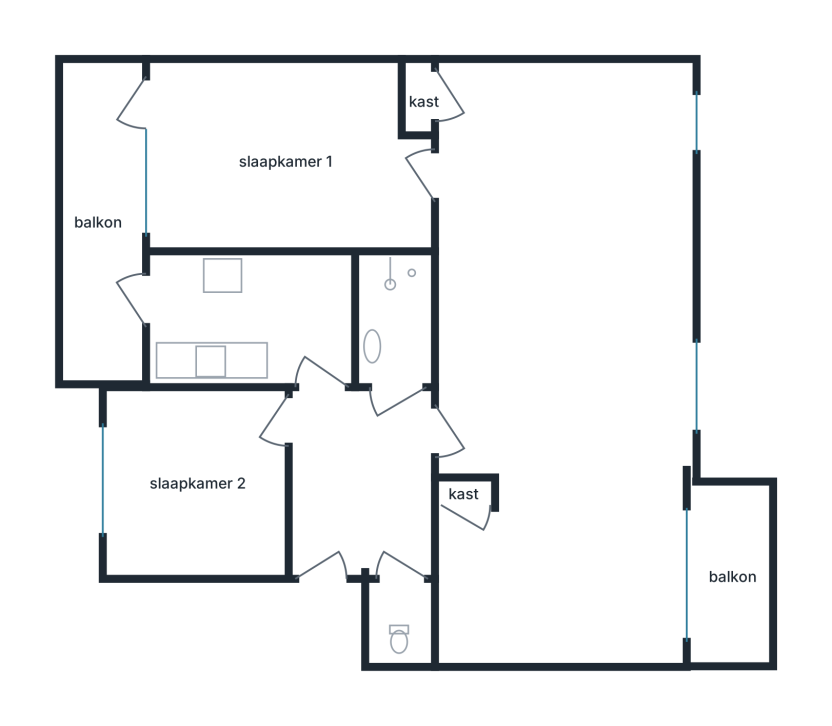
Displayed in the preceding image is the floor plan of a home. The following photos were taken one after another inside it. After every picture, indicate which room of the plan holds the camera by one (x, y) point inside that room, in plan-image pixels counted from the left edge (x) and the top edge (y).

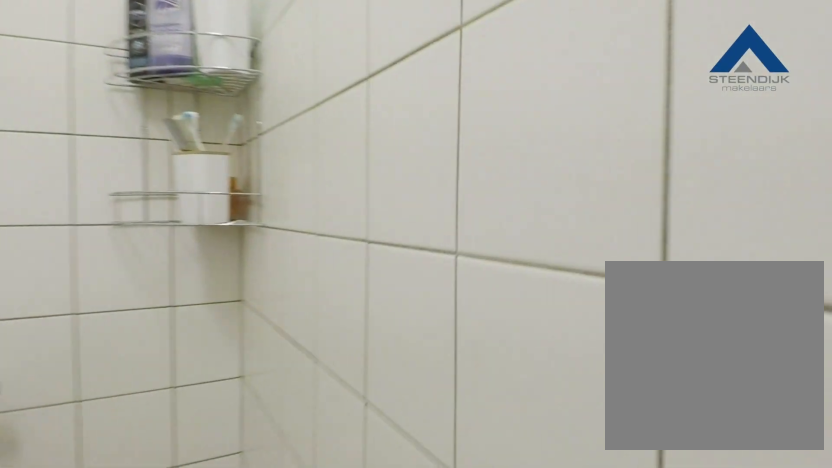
(395, 319)
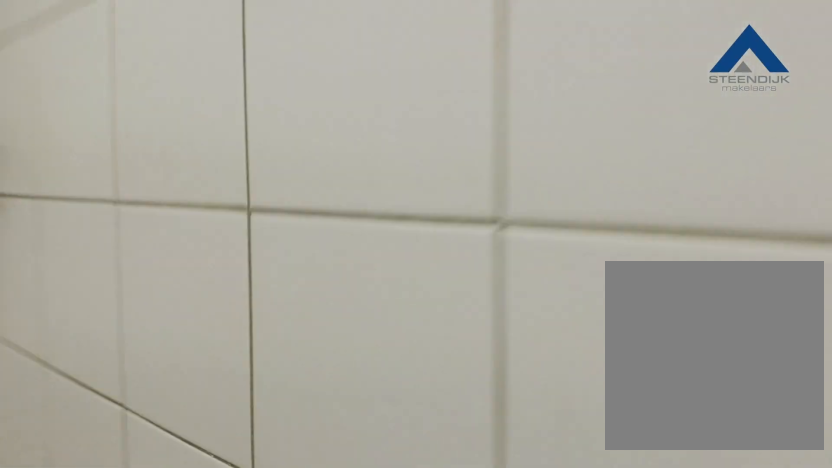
(395, 319)
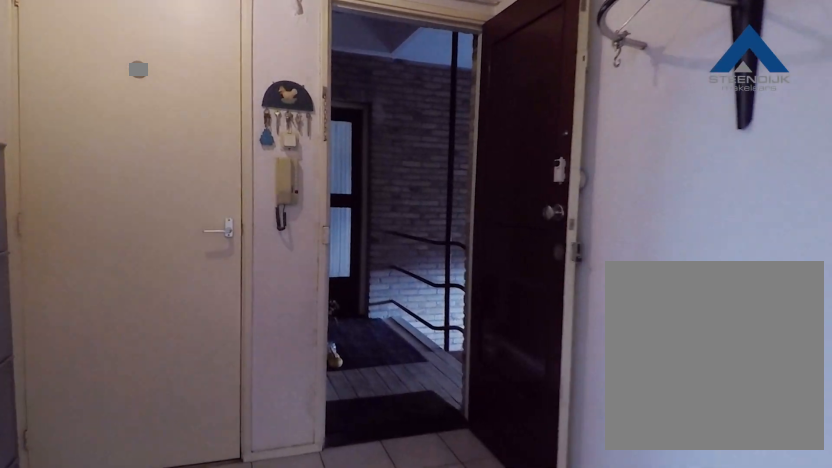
(362, 481)
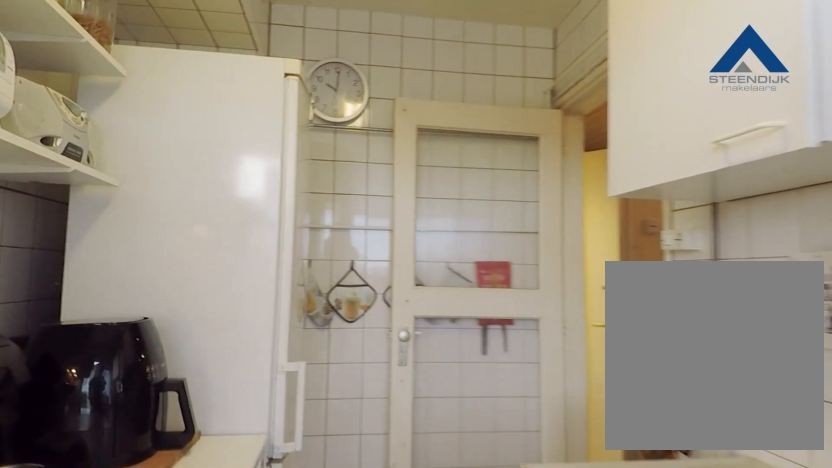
(256, 317)
